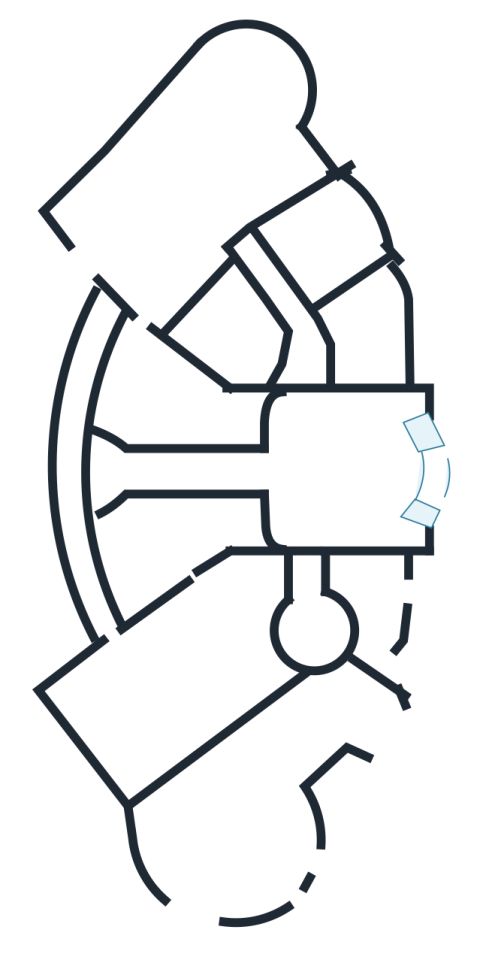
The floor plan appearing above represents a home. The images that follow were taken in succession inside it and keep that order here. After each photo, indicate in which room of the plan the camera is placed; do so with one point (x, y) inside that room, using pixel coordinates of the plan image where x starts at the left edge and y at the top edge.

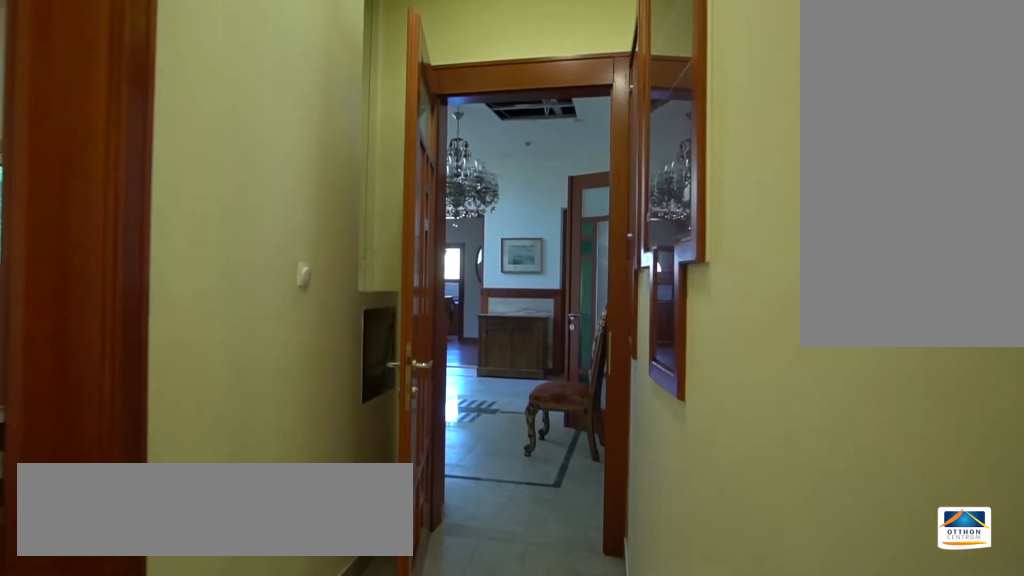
(305, 360)
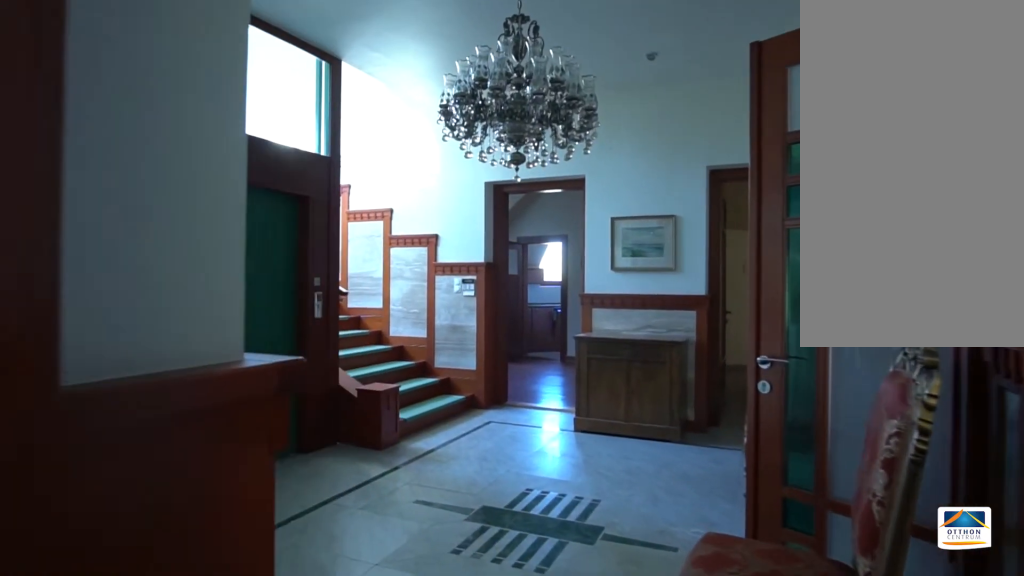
(305, 361)
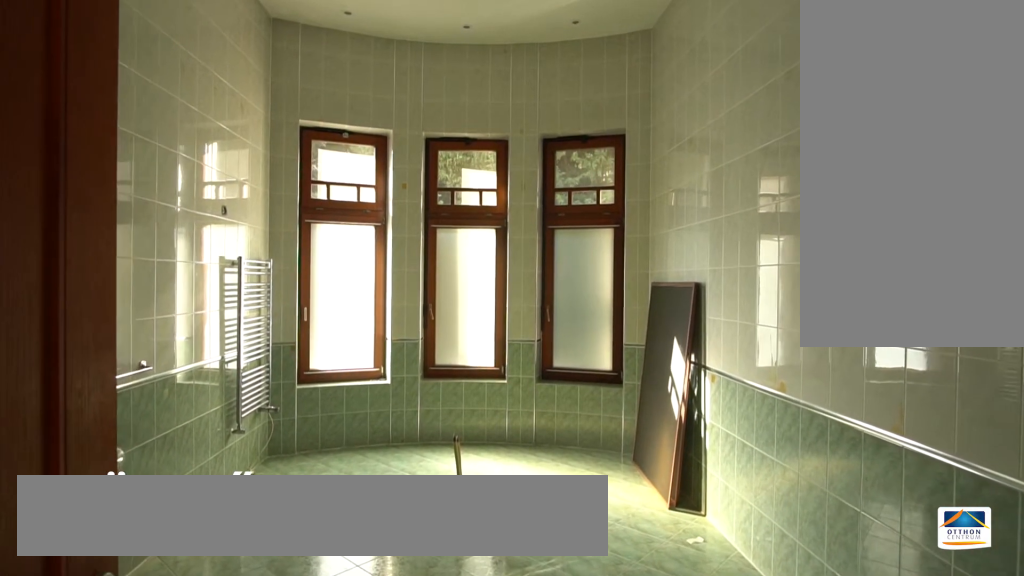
(373, 336)
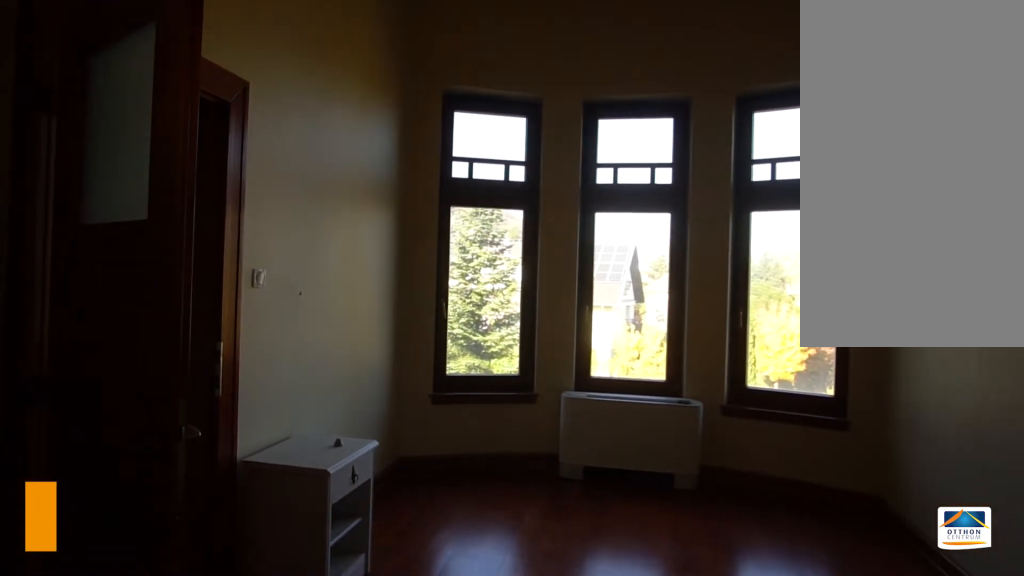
(376, 643)
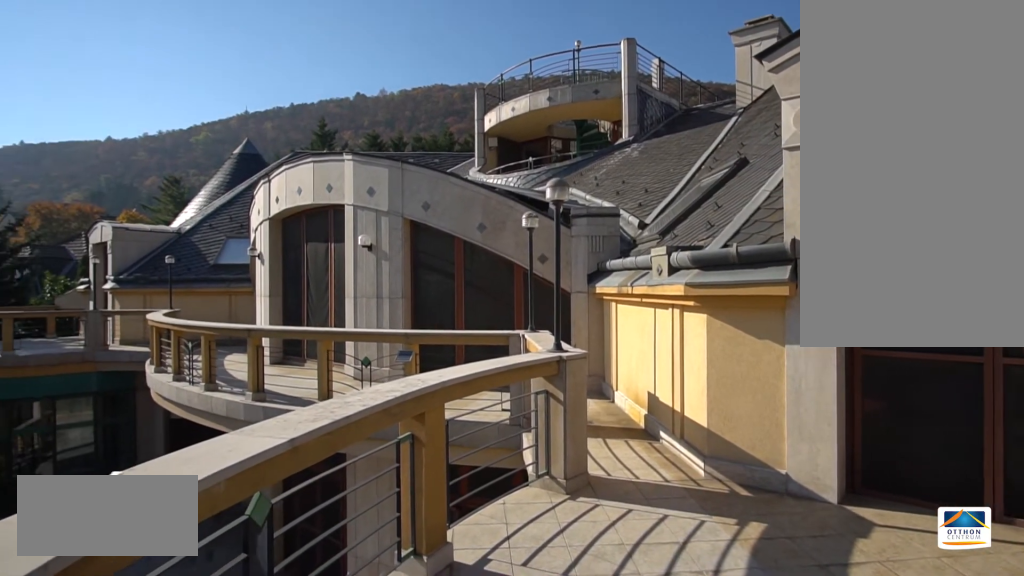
(184, 878)
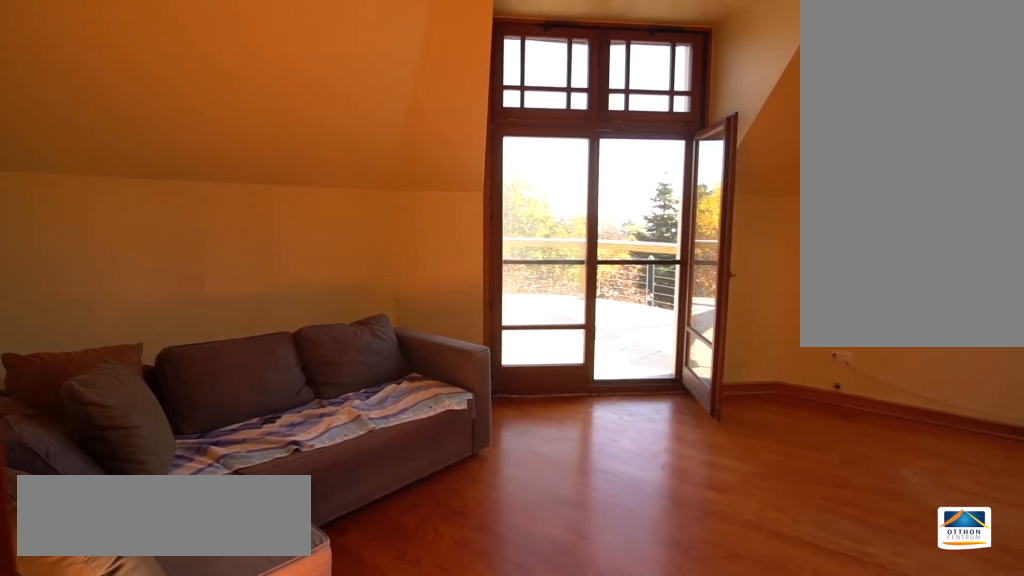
(326, 709)
